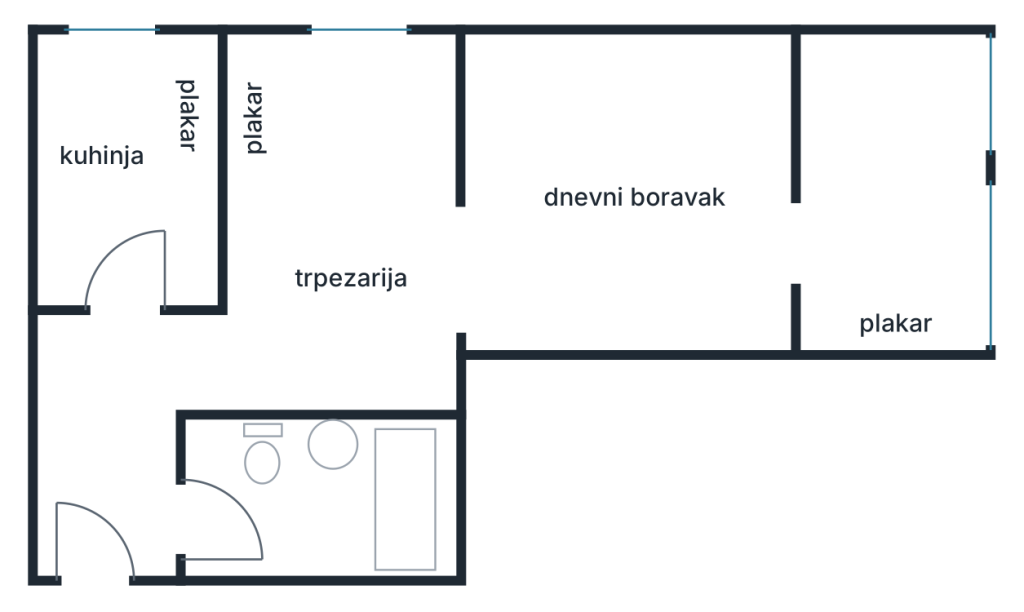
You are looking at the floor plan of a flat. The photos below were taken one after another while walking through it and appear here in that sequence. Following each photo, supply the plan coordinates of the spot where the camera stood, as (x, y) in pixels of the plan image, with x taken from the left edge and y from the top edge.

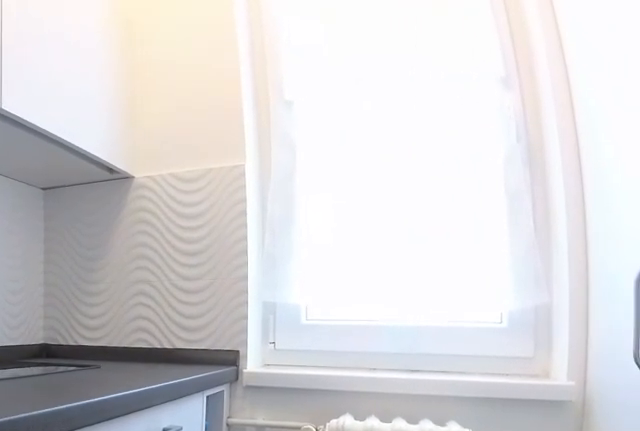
(128, 217)
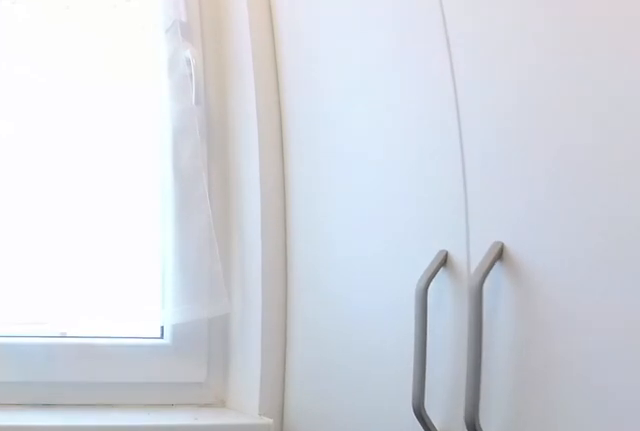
(128, 156)
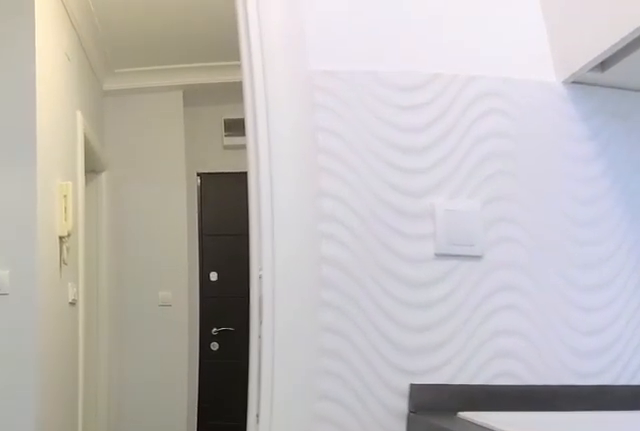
(129, 174)
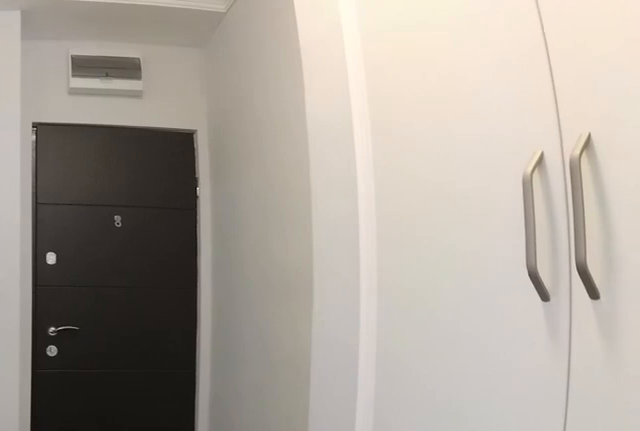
(128, 310)
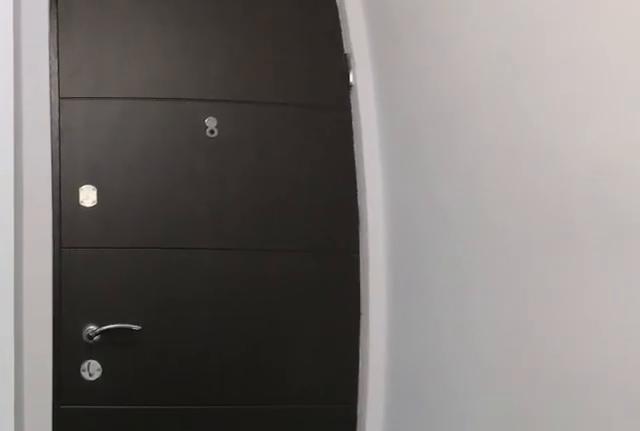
(125, 480)
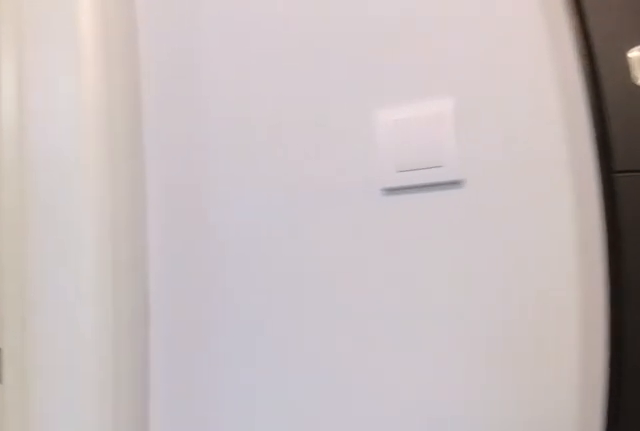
(129, 521)
